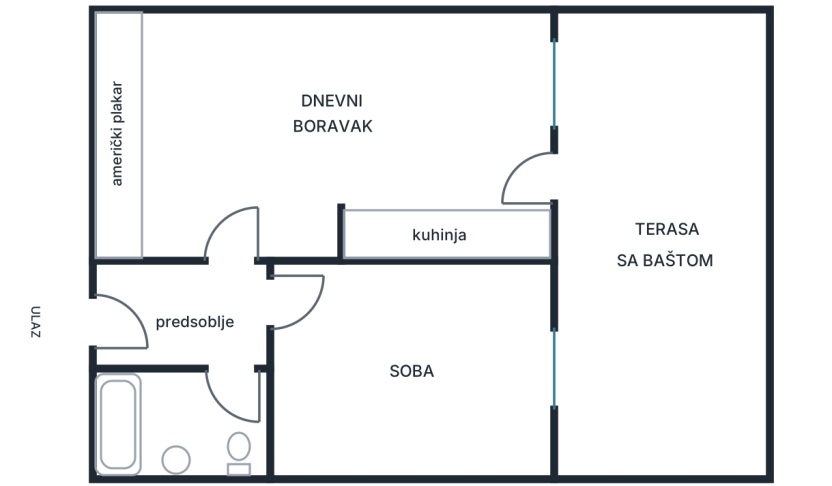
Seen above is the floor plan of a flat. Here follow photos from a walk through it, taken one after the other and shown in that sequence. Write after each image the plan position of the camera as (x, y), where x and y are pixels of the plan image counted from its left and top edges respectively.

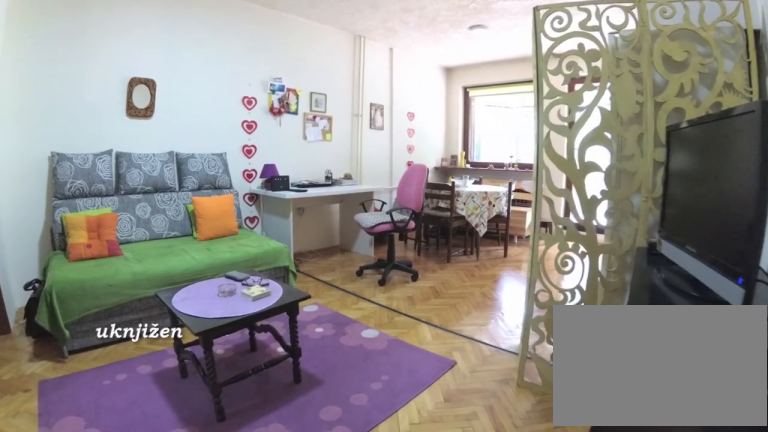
(249, 247)
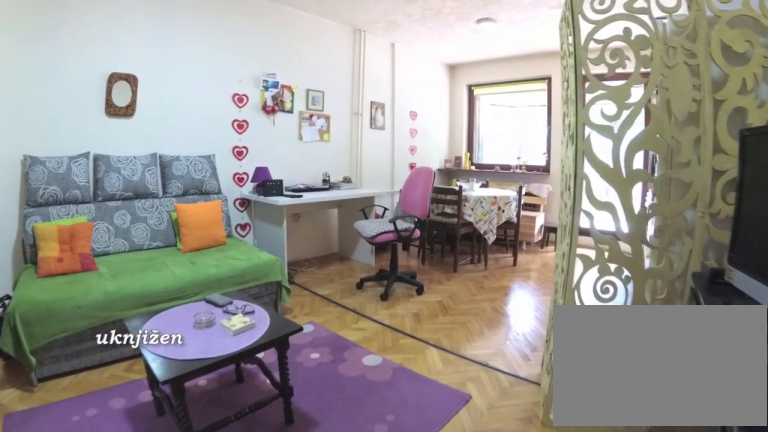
(258, 229)
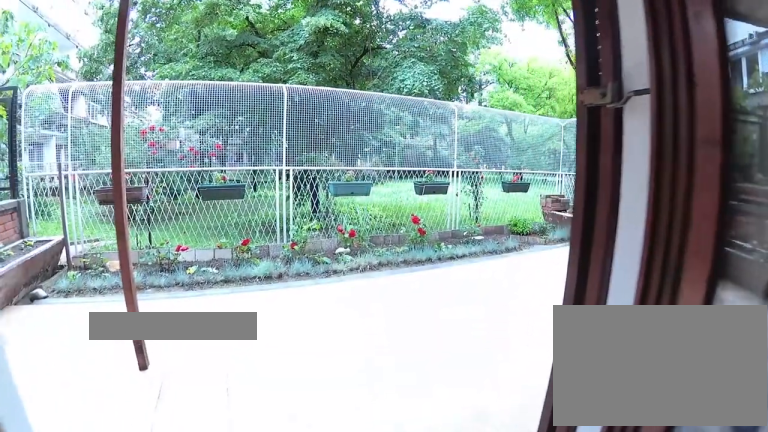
(501, 169)
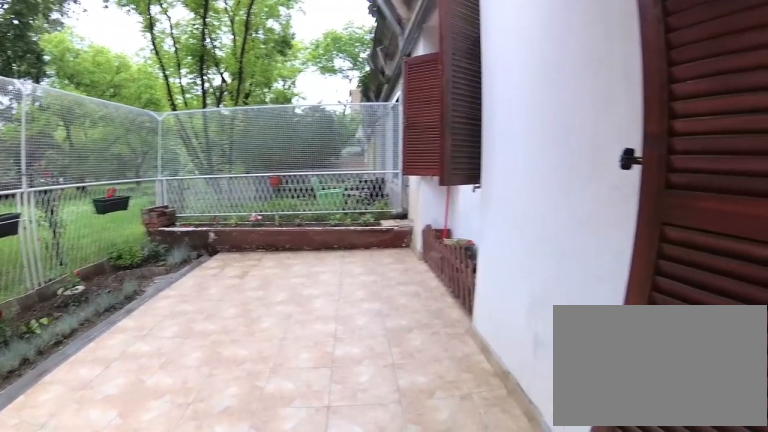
(595, 174)
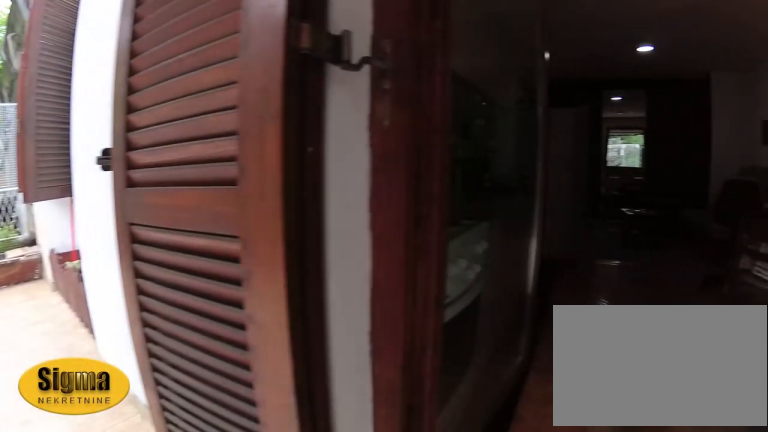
(613, 170)
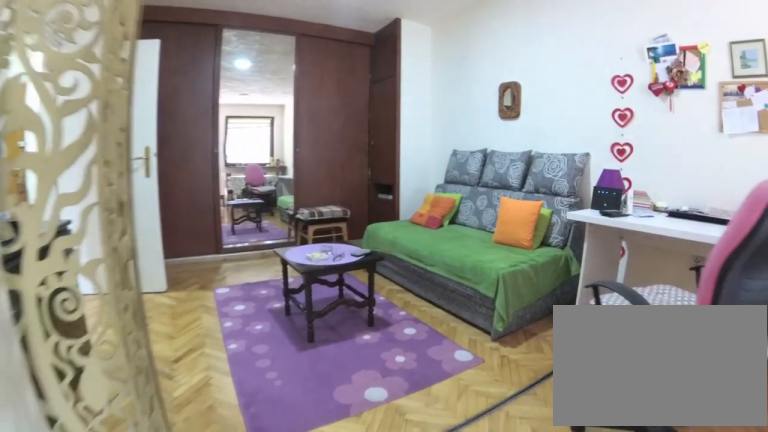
(432, 174)
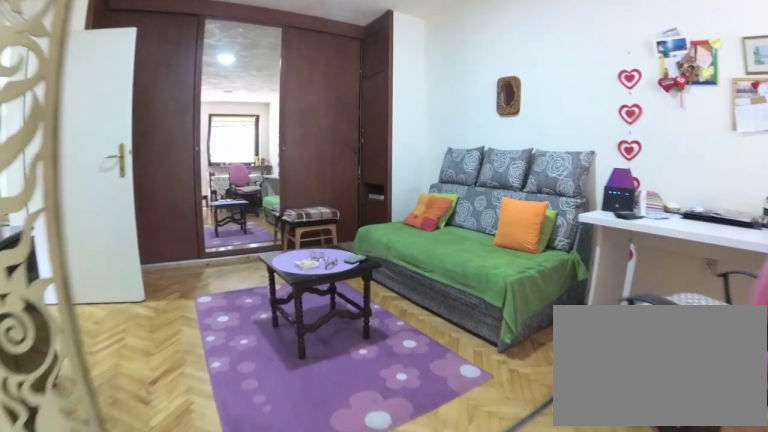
(421, 174)
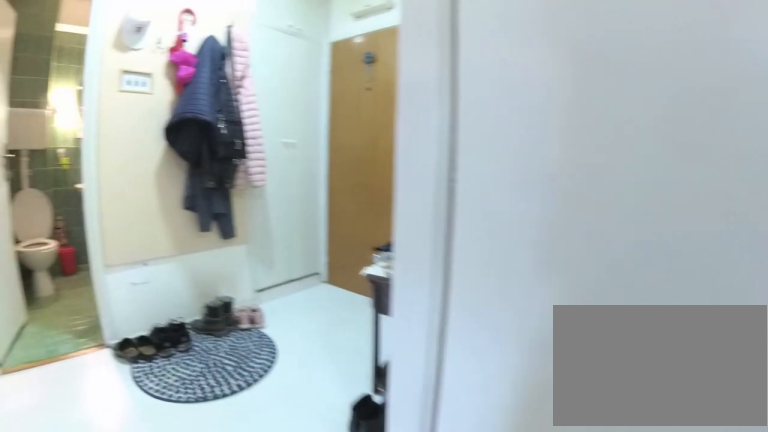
(276, 189)
